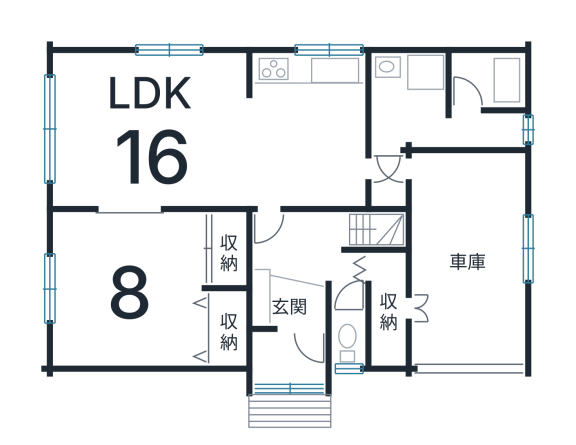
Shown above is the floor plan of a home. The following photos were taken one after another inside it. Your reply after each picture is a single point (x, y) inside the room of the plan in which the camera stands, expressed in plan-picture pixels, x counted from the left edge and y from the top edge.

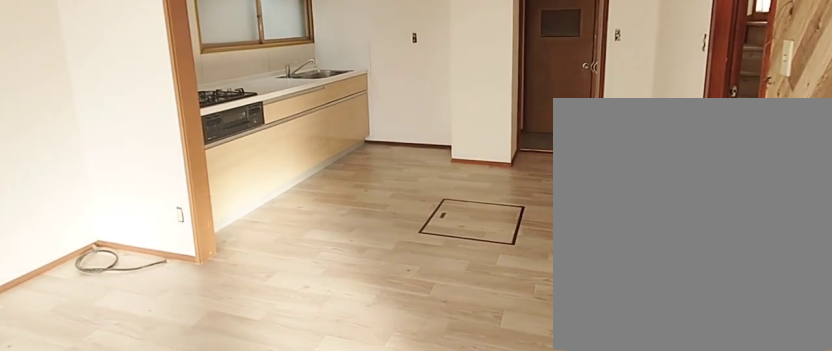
(217, 127)
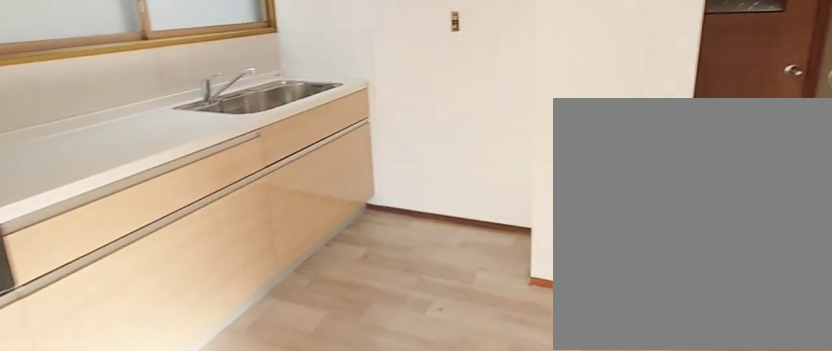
(217, 127)
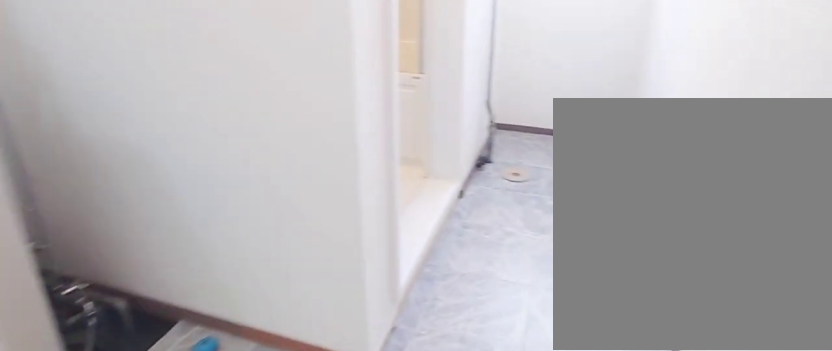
(410, 119)
